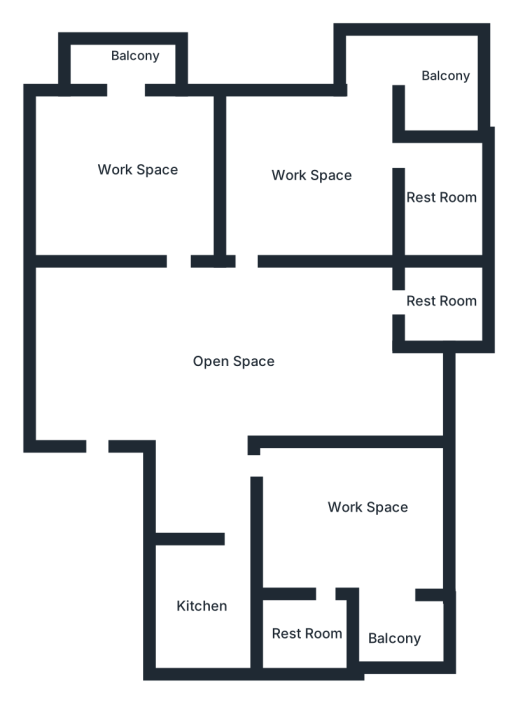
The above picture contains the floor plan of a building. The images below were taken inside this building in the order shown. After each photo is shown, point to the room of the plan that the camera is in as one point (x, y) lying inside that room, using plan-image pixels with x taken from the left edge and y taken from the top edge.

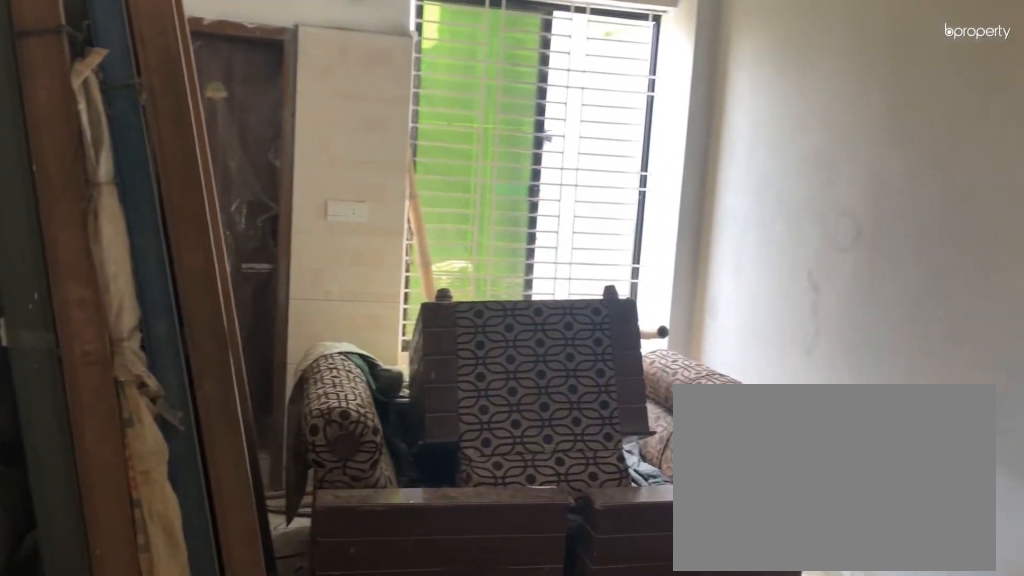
(227, 382)
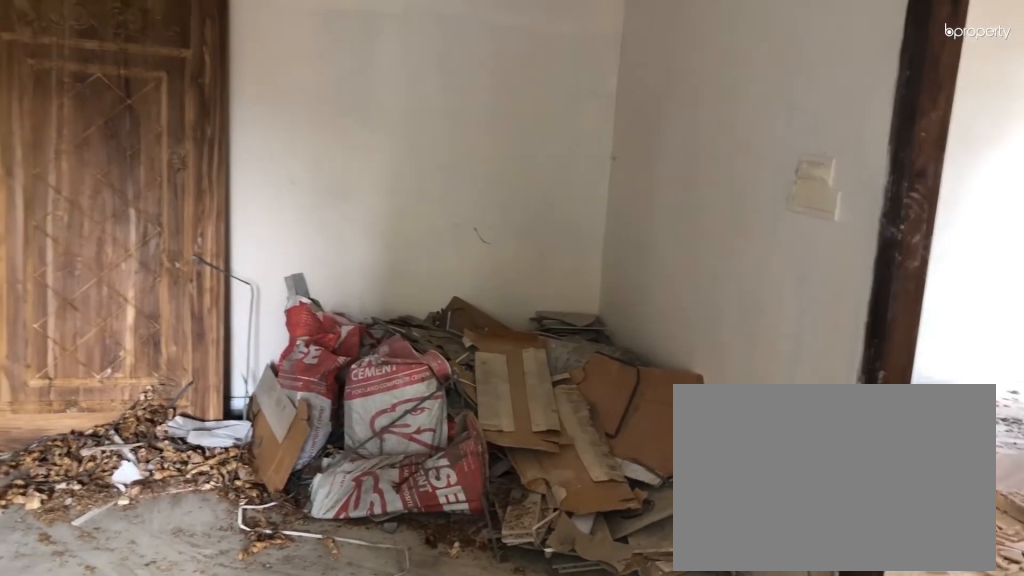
(227, 381)
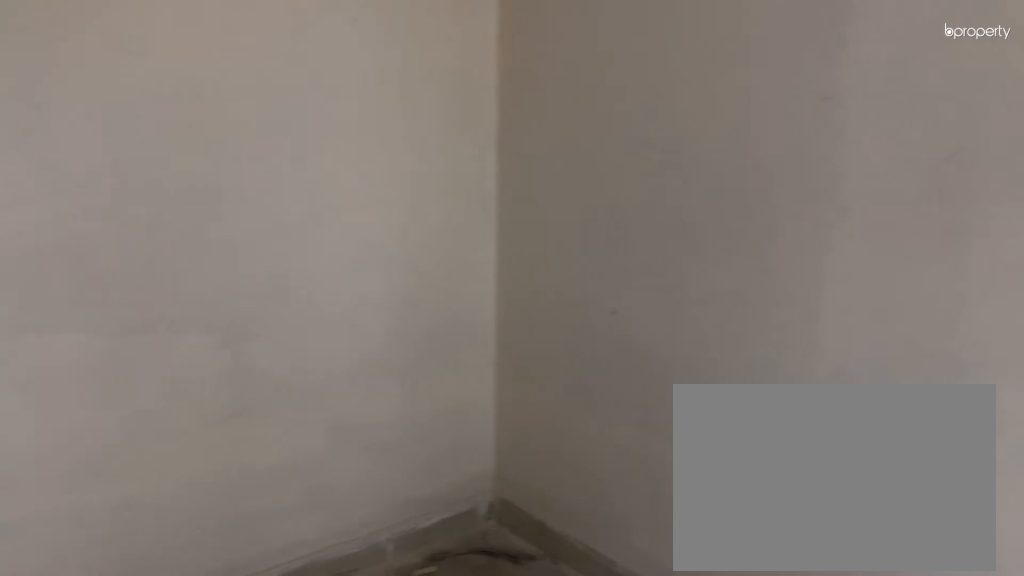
(137, 165)
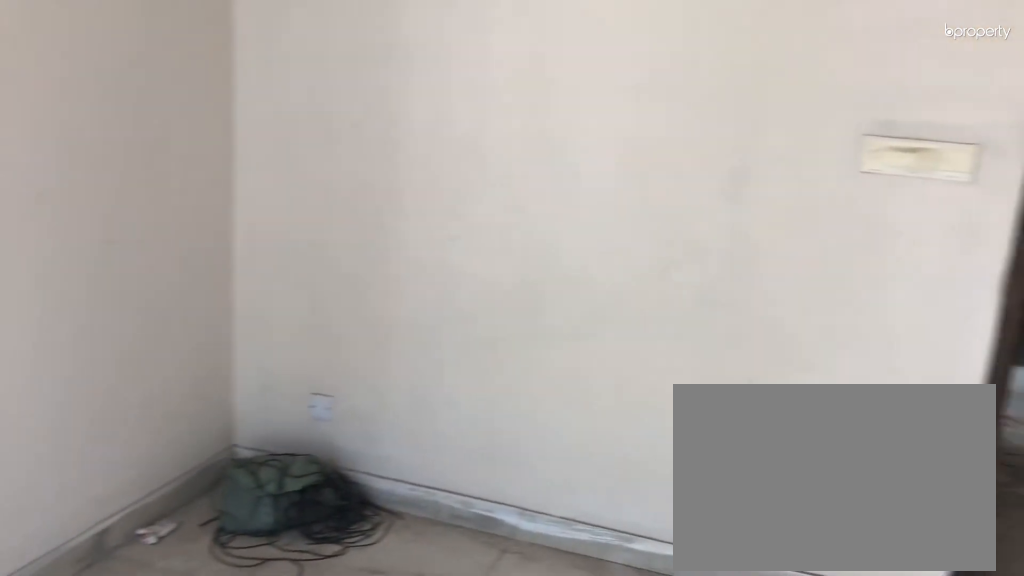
(303, 160)
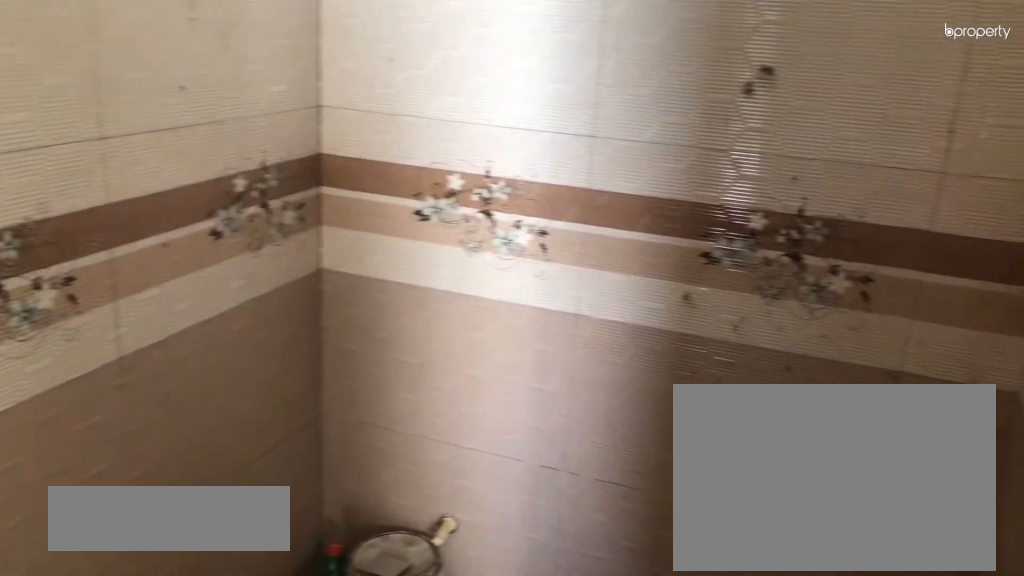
(446, 199)
